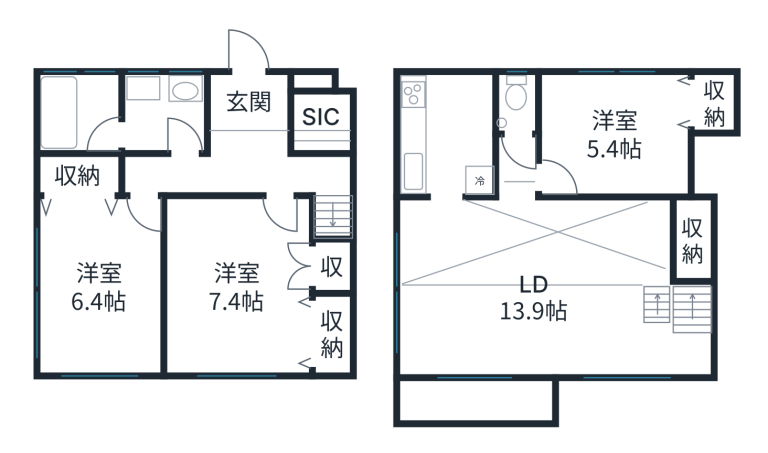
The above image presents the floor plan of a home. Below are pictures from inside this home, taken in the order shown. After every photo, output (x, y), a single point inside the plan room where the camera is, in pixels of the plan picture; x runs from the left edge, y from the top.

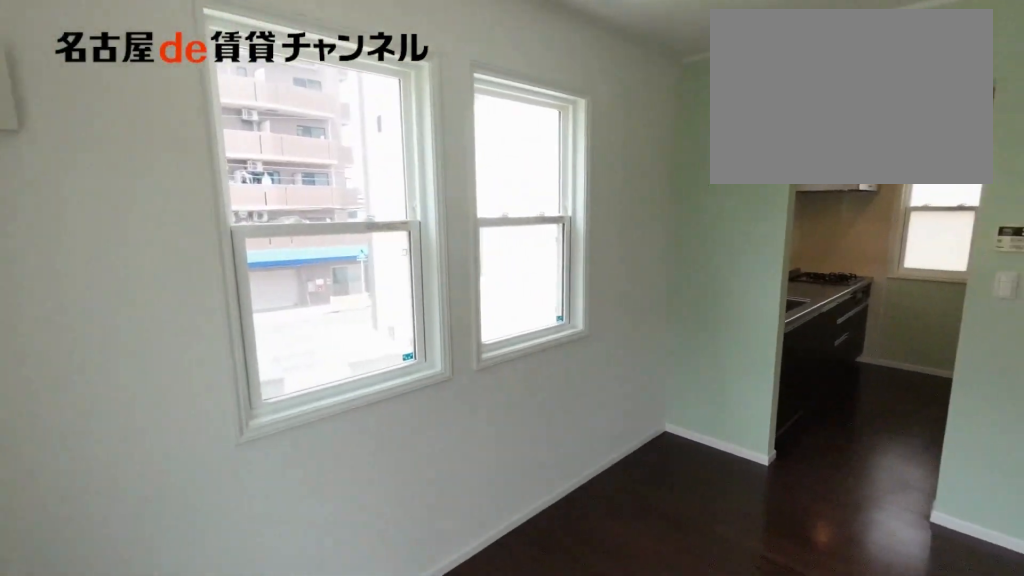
(555, 290)
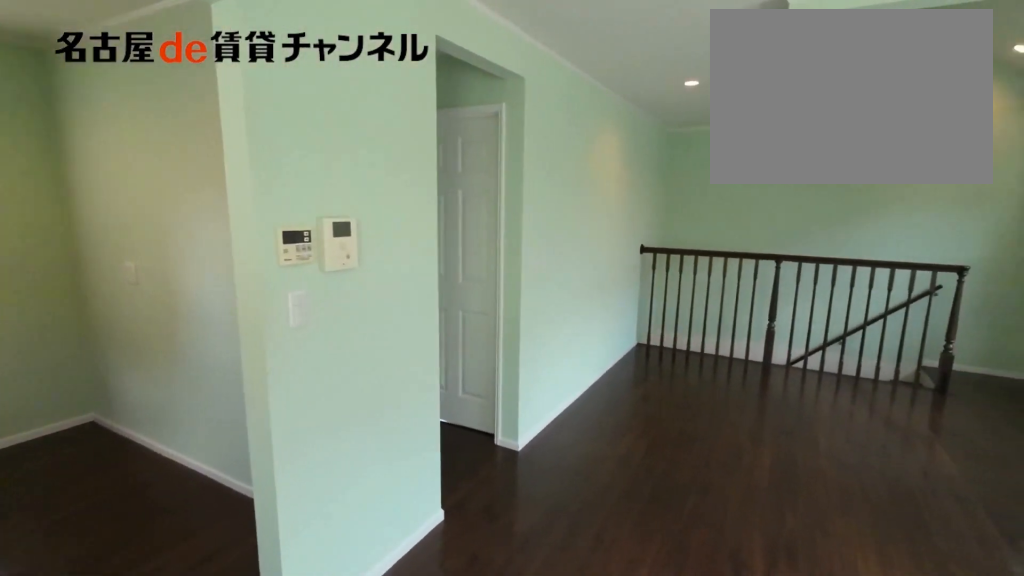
(555, 290)
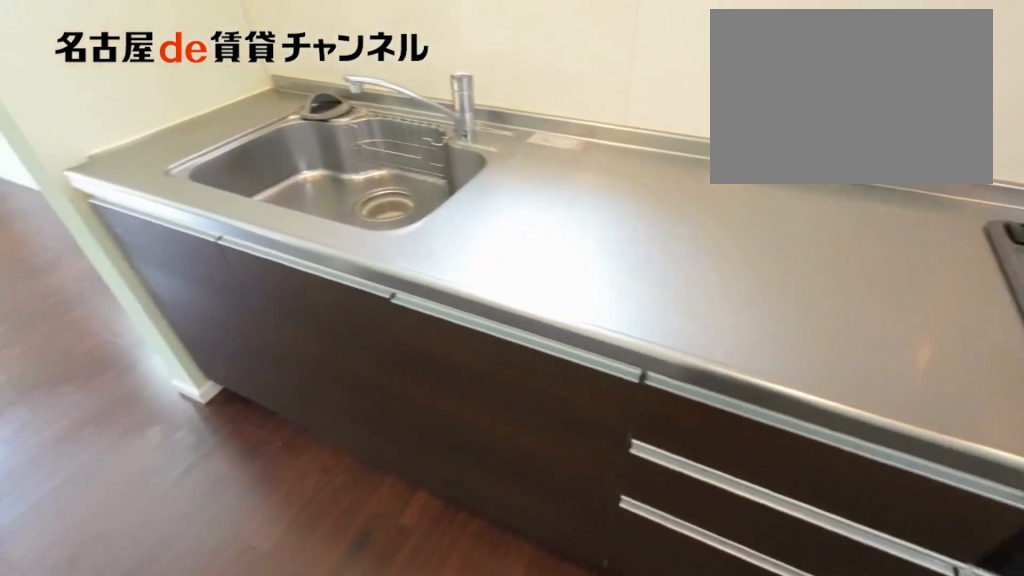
(445, 135)
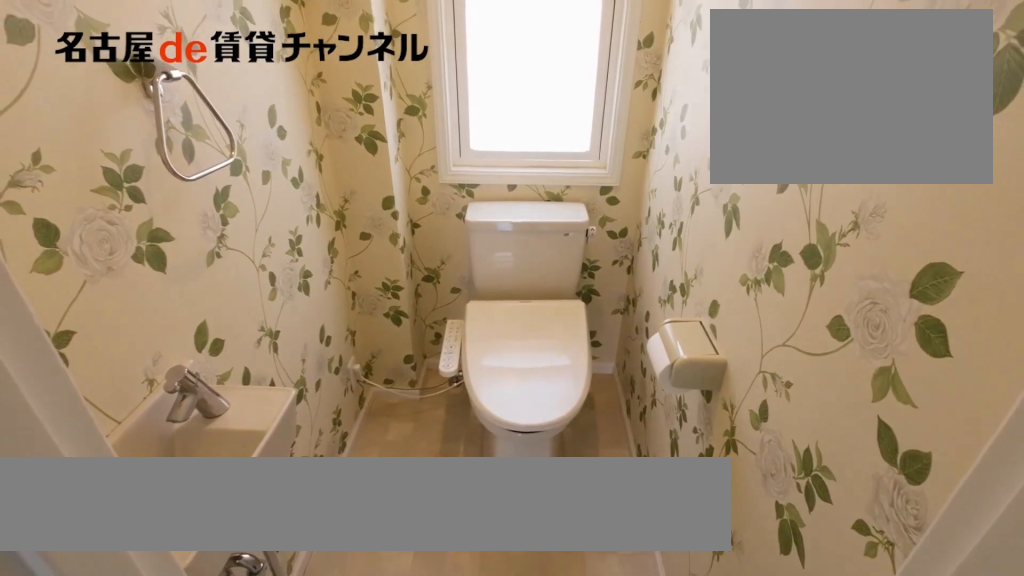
(516, 105)
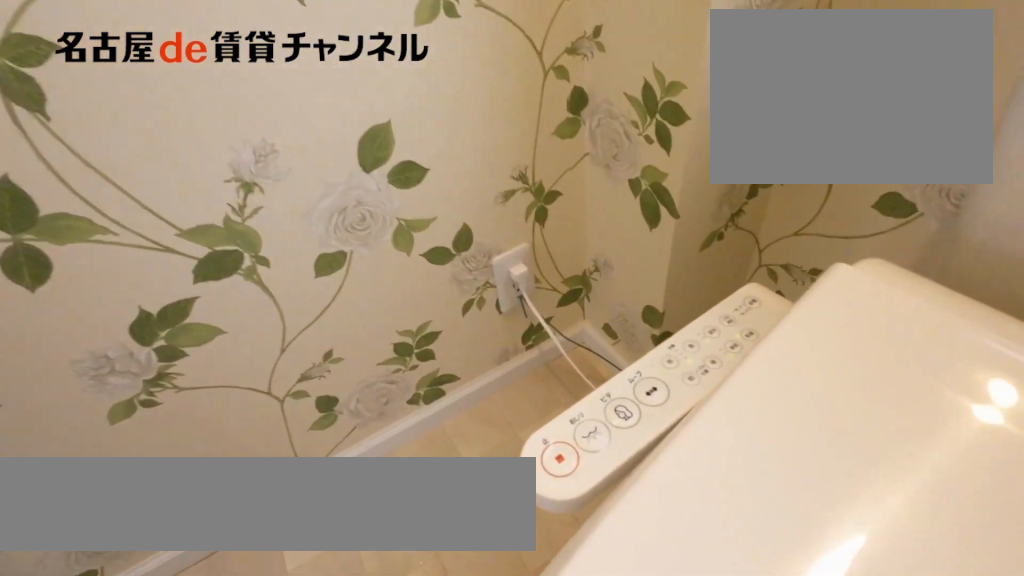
(516, 105)
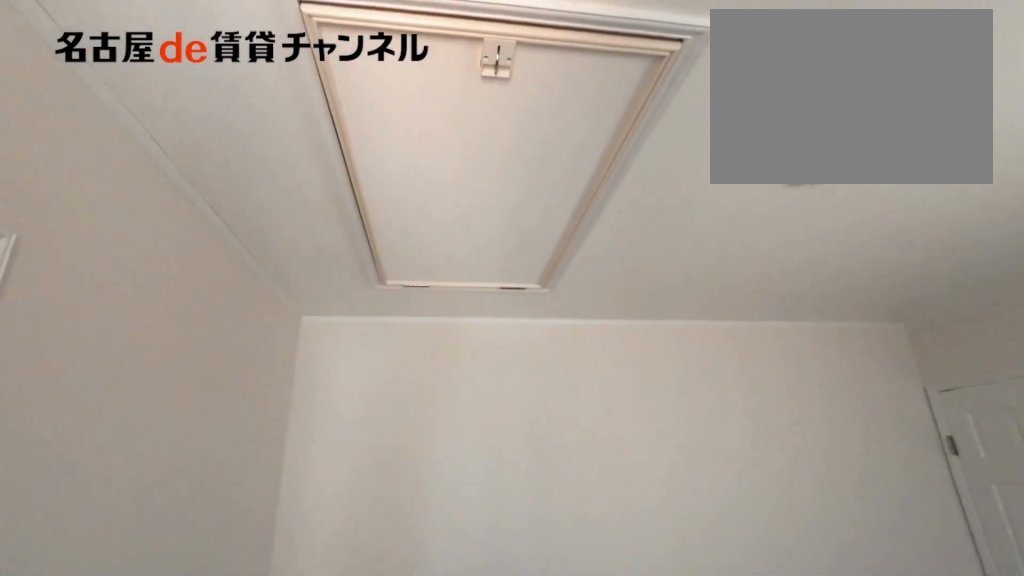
(627, 131)
